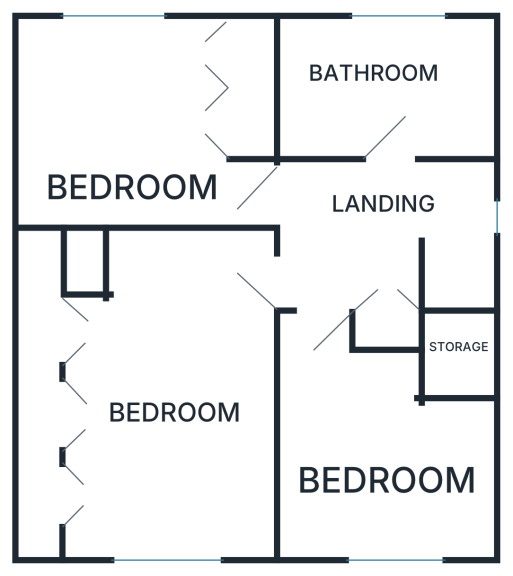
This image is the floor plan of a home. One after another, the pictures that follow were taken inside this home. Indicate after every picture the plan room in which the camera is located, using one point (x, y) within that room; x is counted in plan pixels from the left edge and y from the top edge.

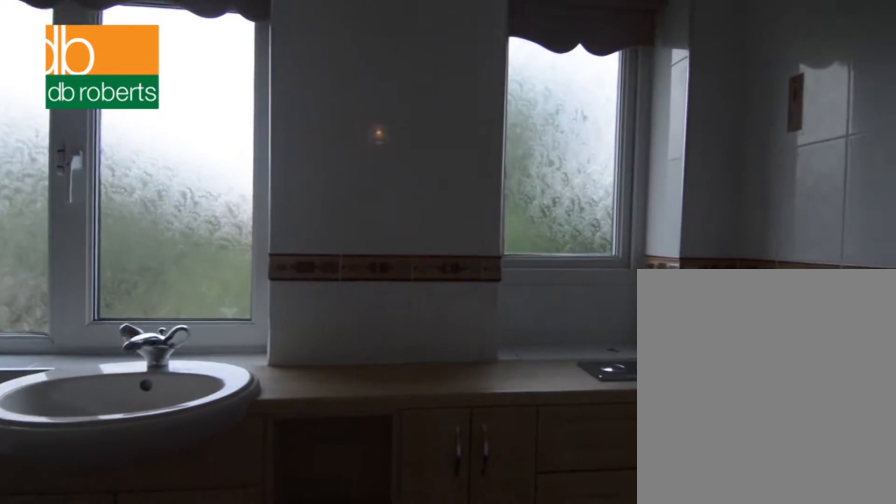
(386, 88)
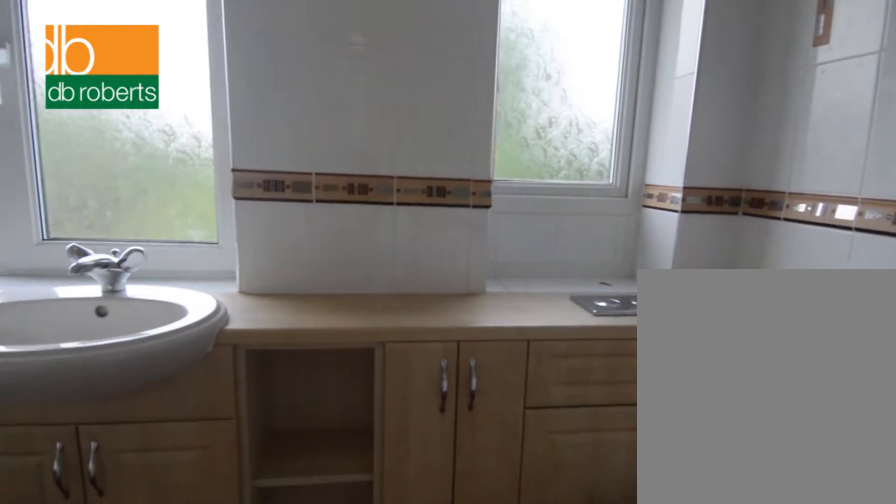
(386, 88)
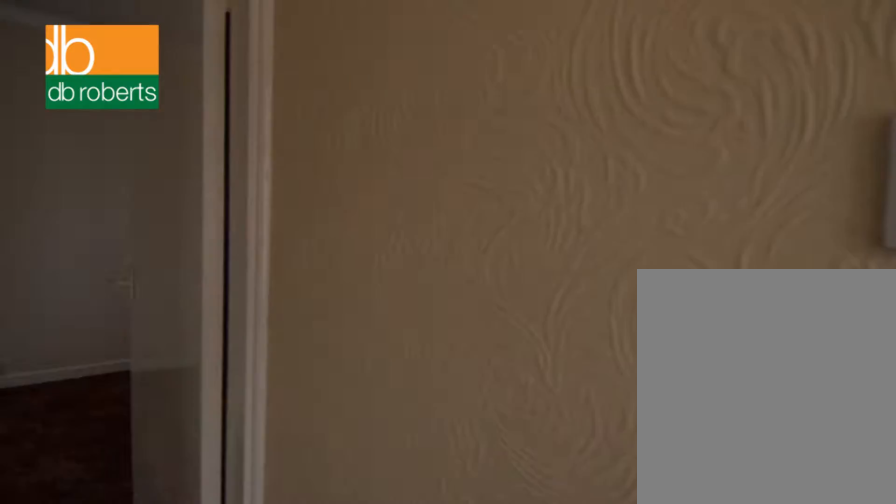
(383, 241)
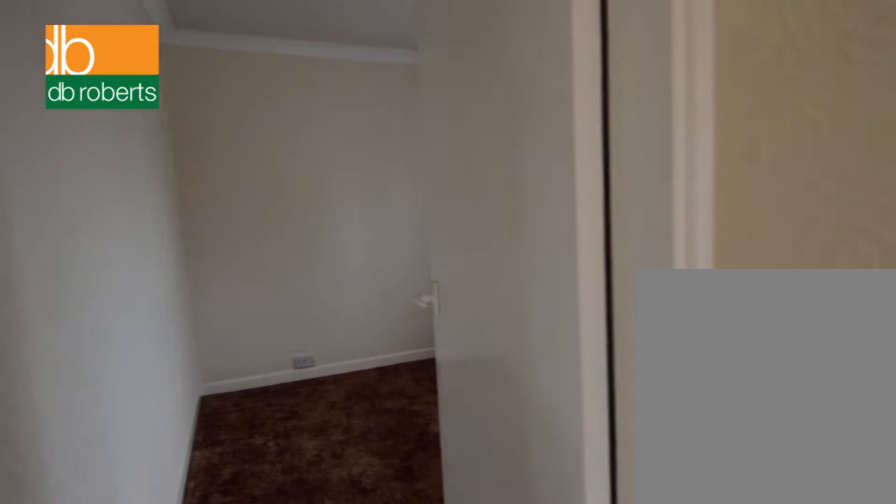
(383, 241)
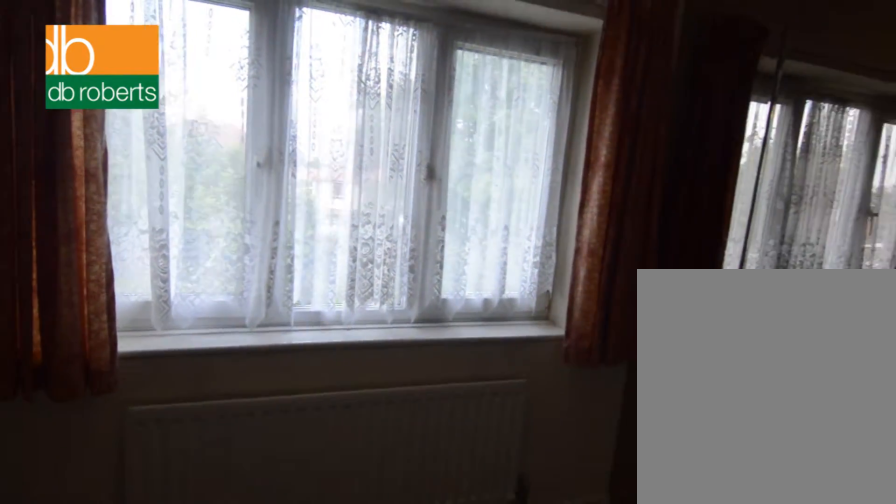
(146, 122)
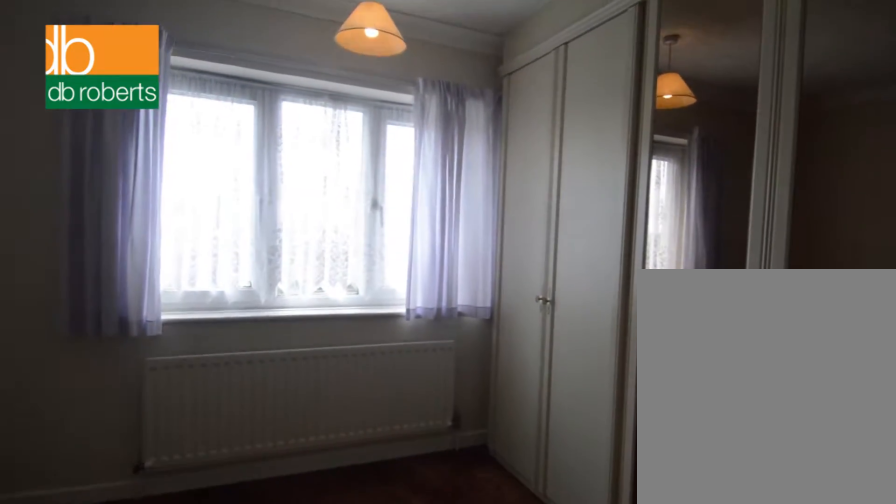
(149, 392)
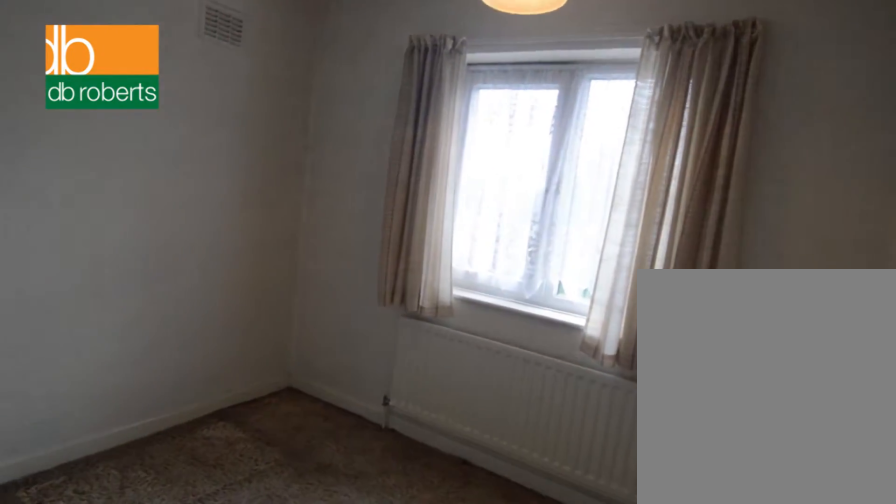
(374, 450)
